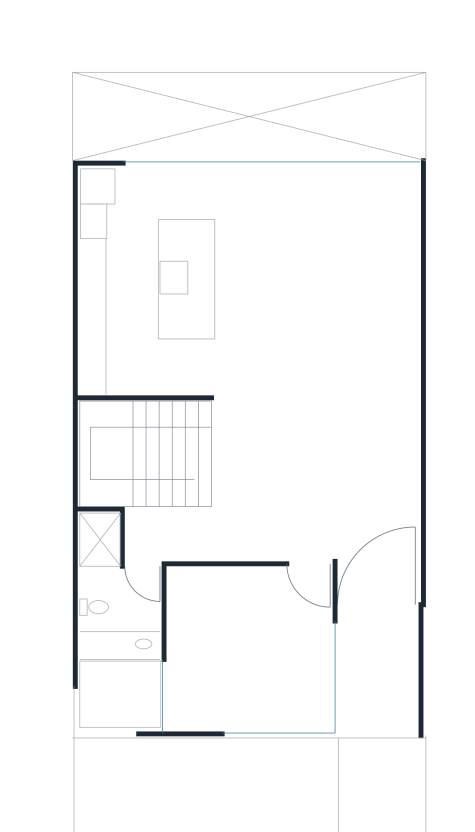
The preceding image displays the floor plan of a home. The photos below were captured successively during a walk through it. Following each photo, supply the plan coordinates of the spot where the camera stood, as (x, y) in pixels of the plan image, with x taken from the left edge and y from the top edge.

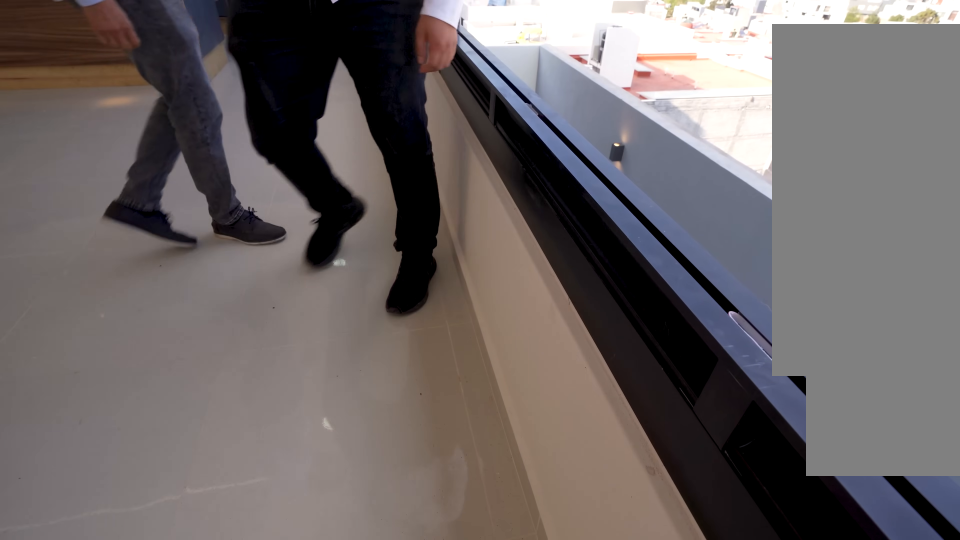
(380, 196)
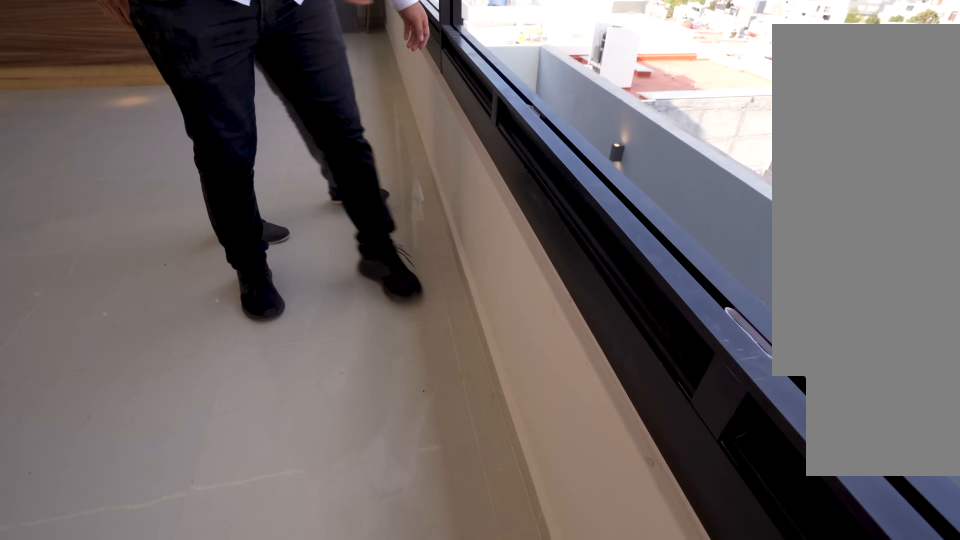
(380, 196)
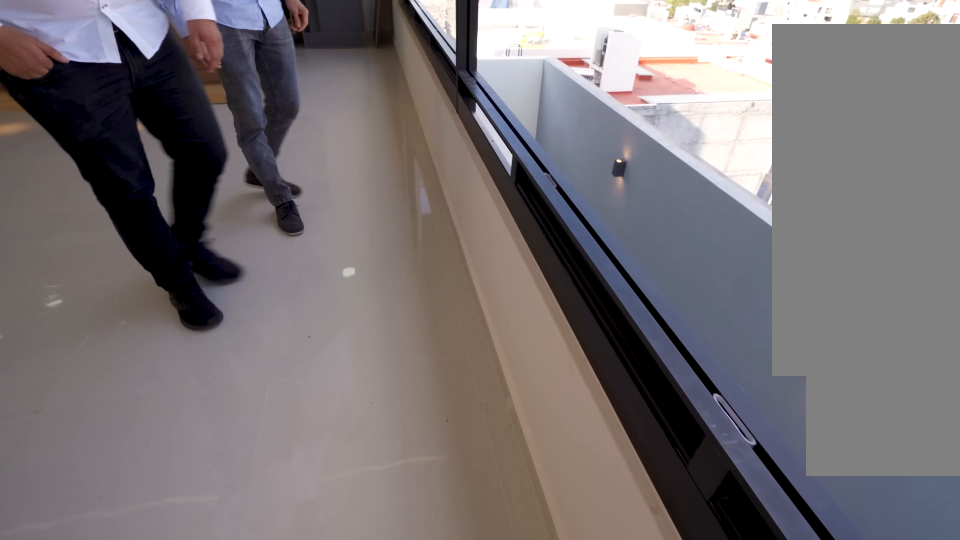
(380, 195)
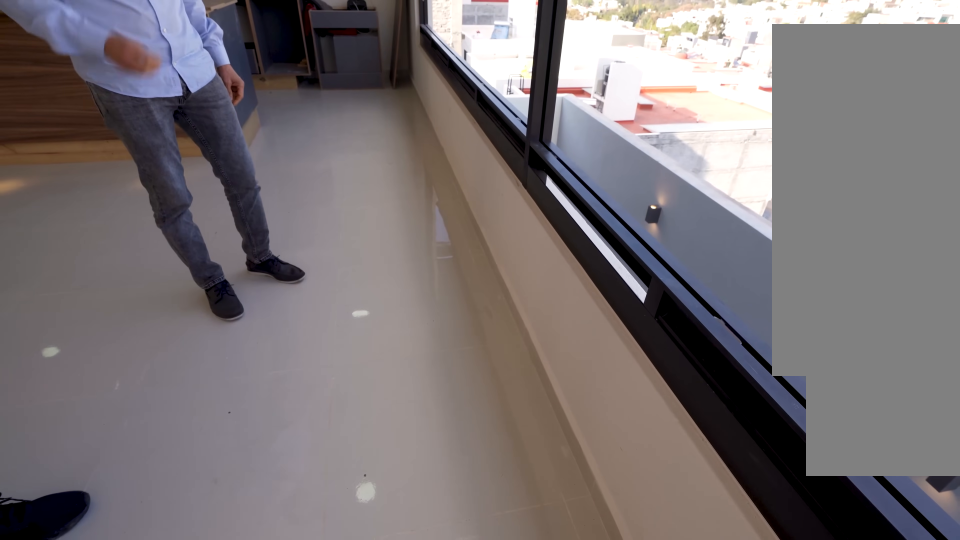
(380, 194)
